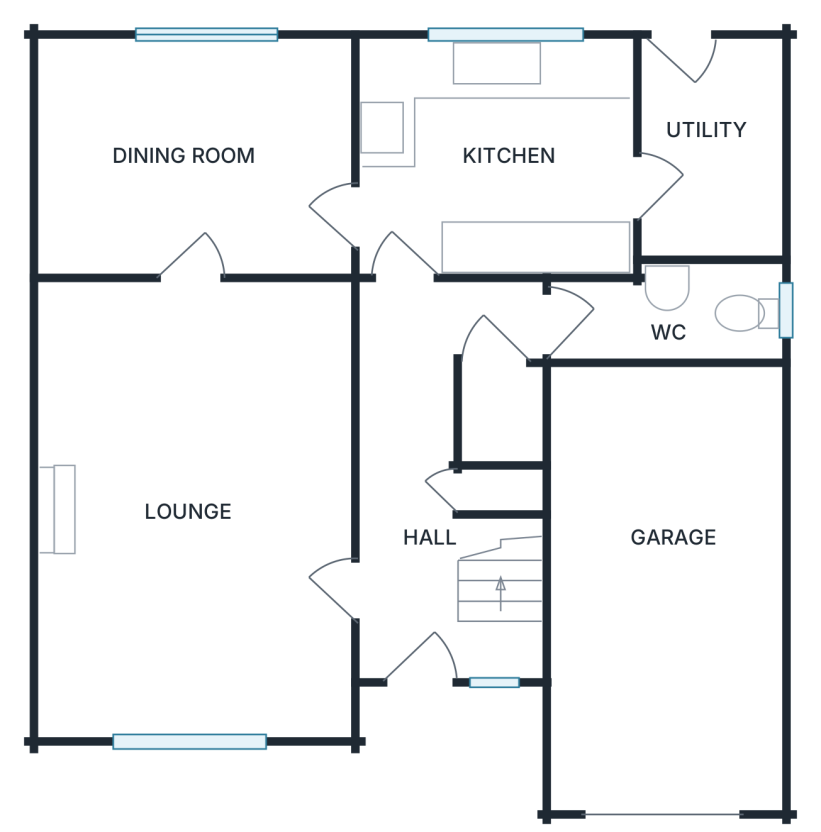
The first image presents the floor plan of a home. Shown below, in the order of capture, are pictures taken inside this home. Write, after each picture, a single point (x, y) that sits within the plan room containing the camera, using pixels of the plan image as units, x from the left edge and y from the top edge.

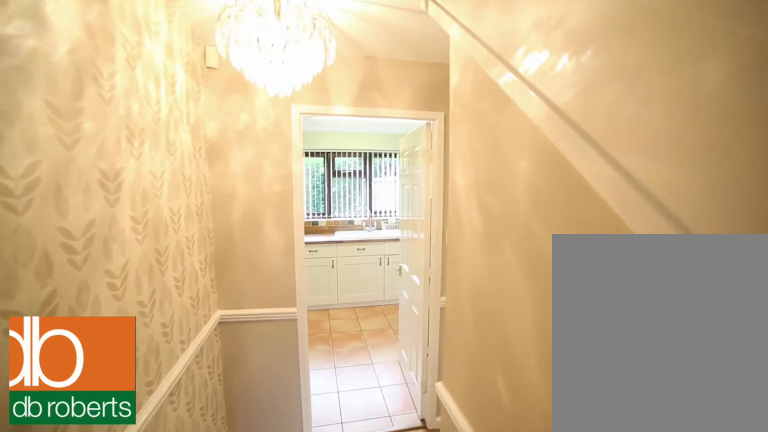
(426, 458)
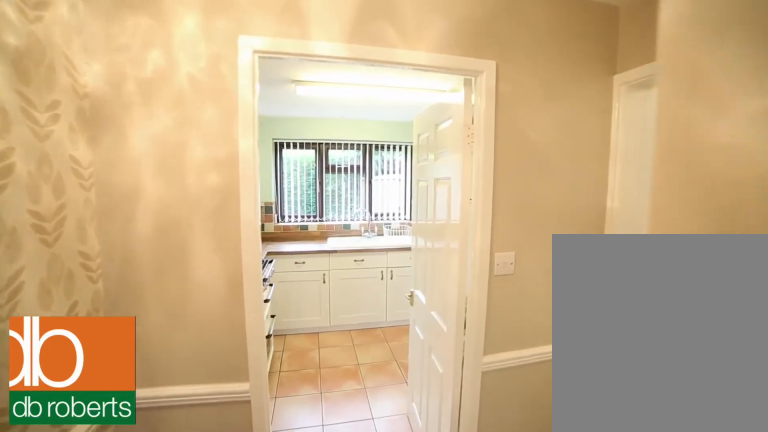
(426, 458)
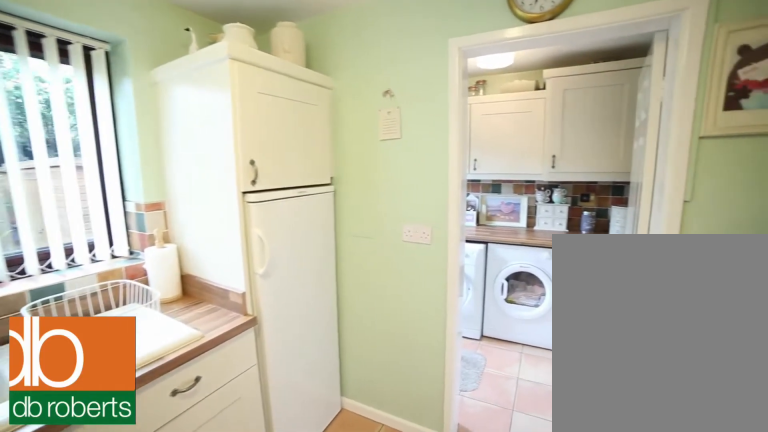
(499, 158)
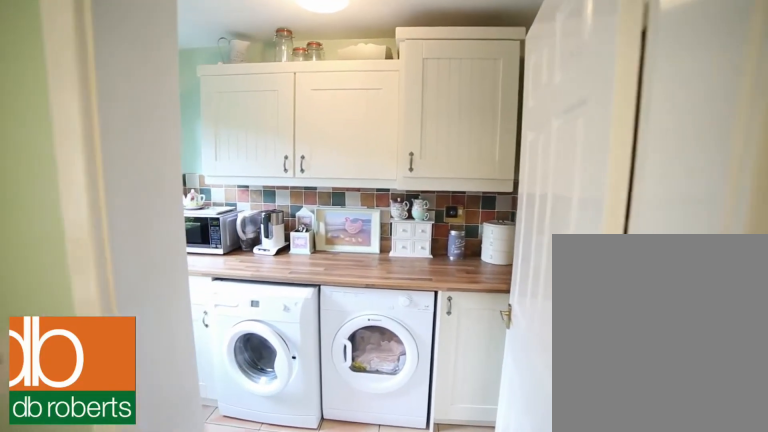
(715, 151)
